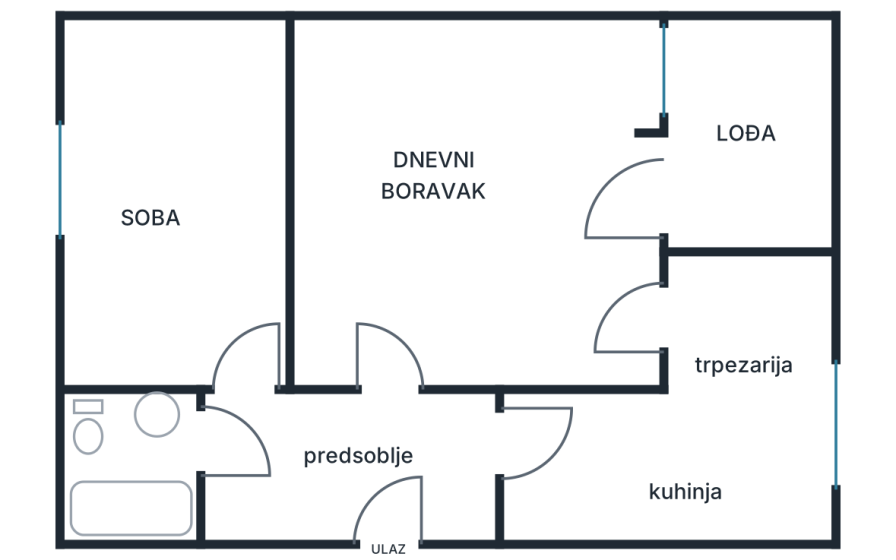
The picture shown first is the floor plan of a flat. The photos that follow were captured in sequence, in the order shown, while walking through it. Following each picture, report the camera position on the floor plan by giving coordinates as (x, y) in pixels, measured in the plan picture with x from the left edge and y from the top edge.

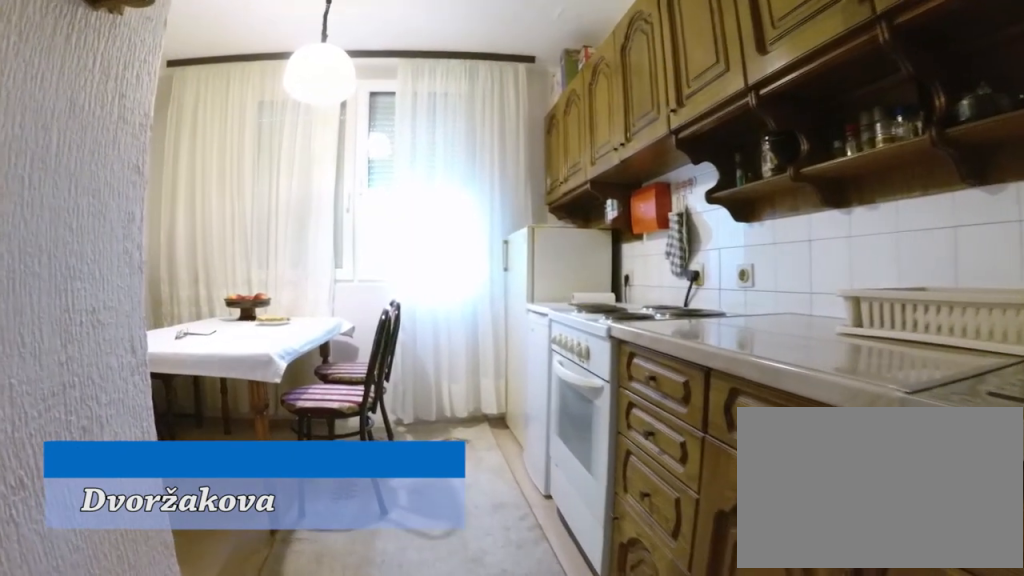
(539, 455)
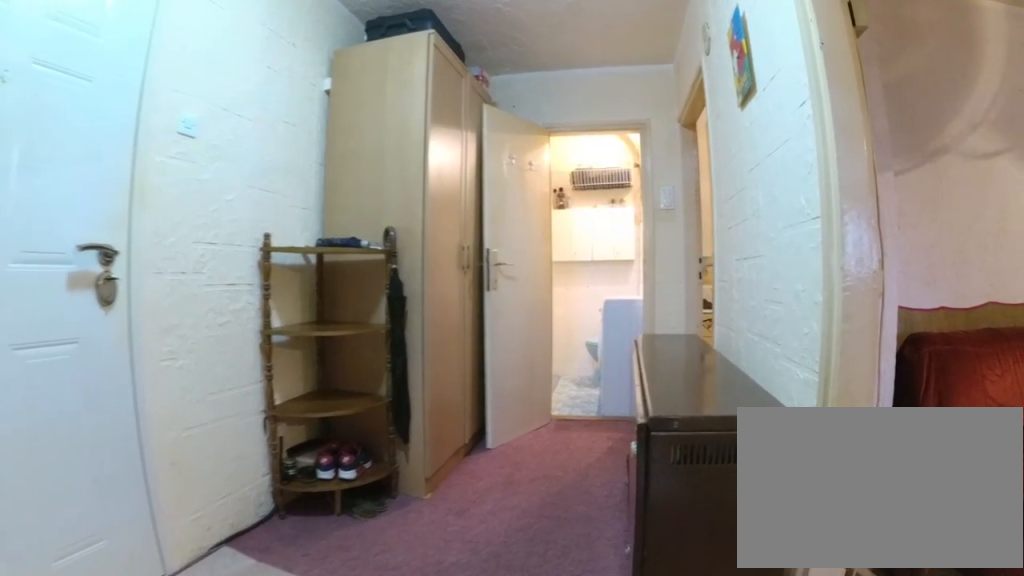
(475, 447)
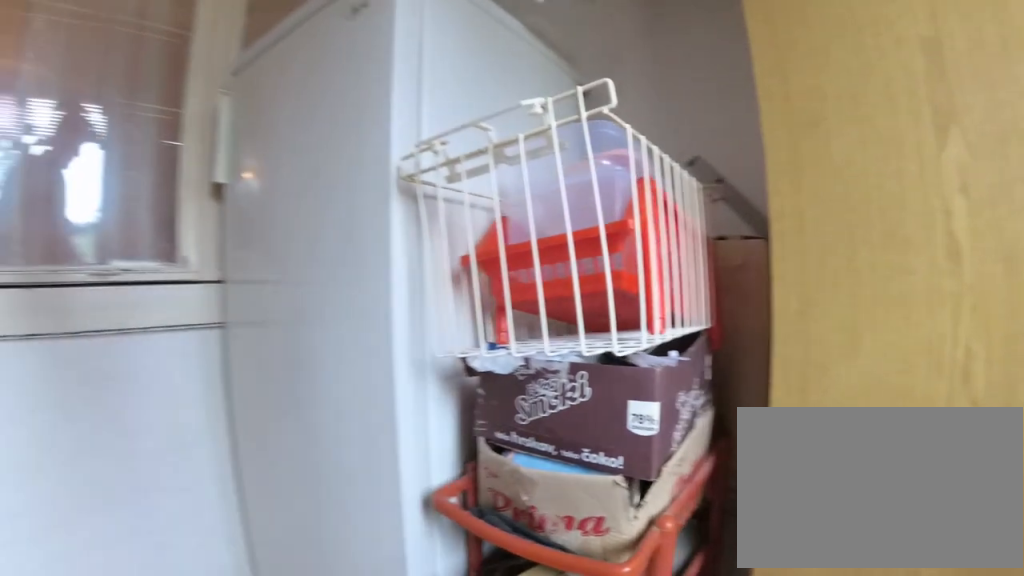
(779, 95)
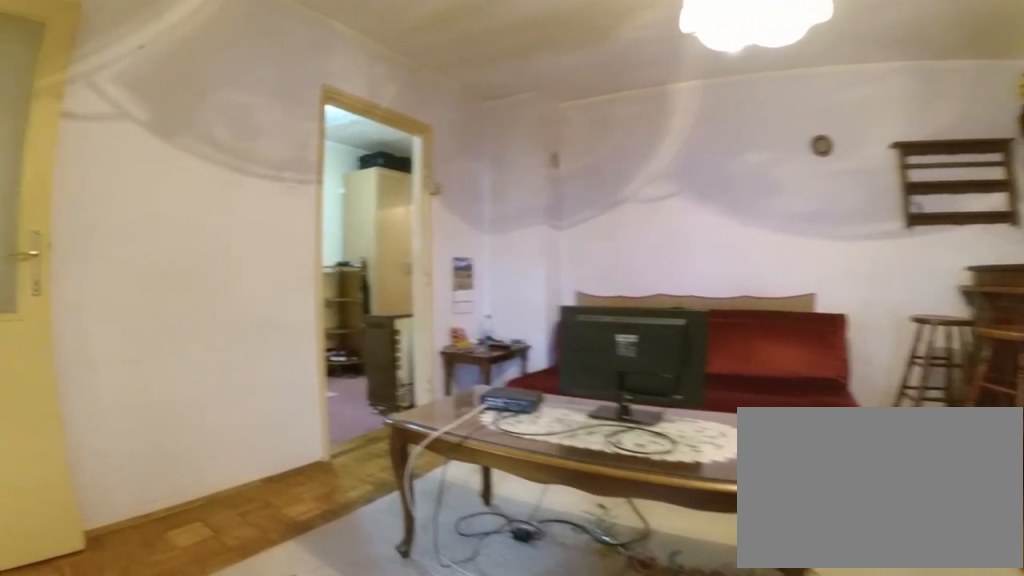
(611, 195)
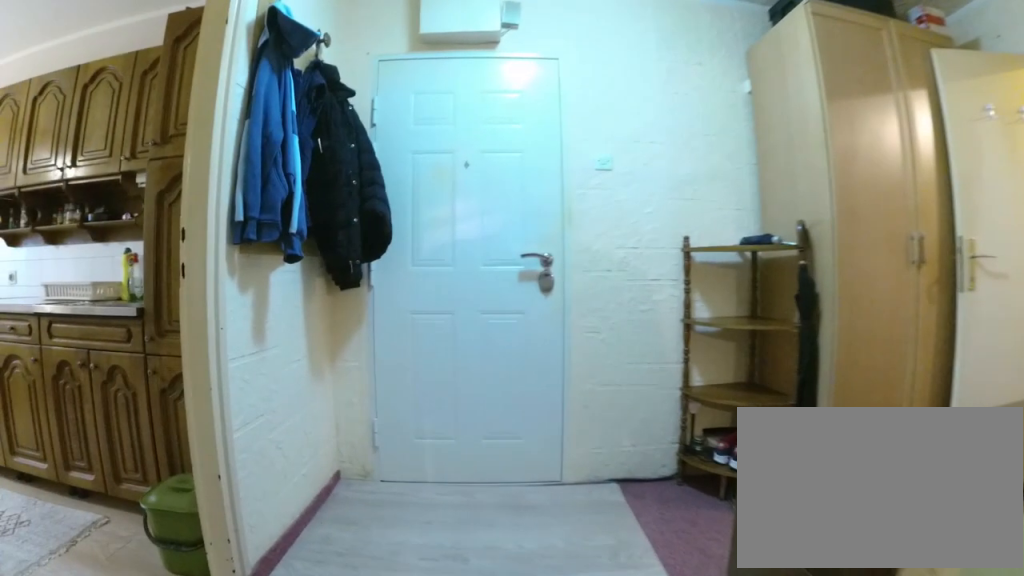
(391, 342)
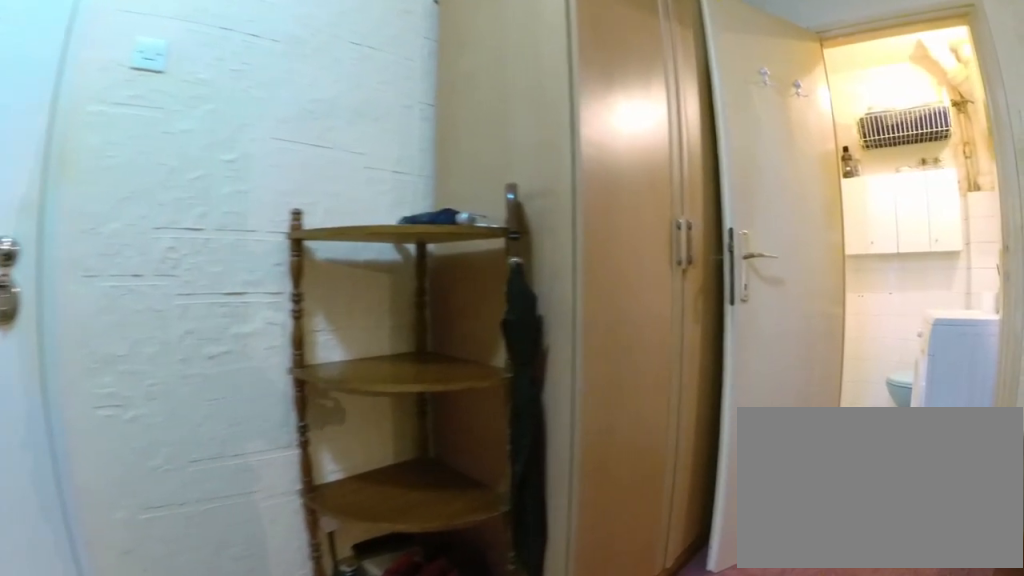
(373, 437)
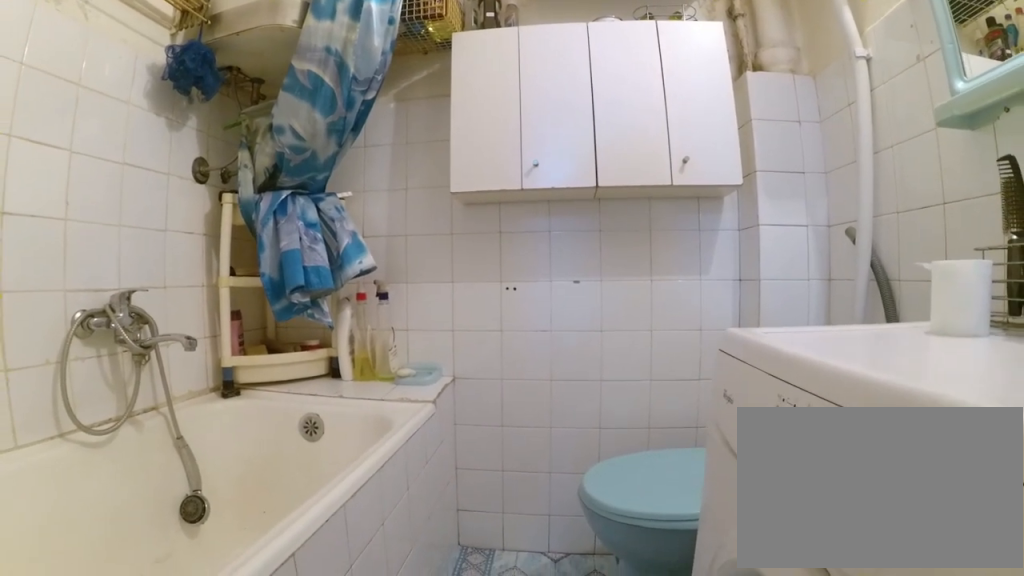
(215, 437)
